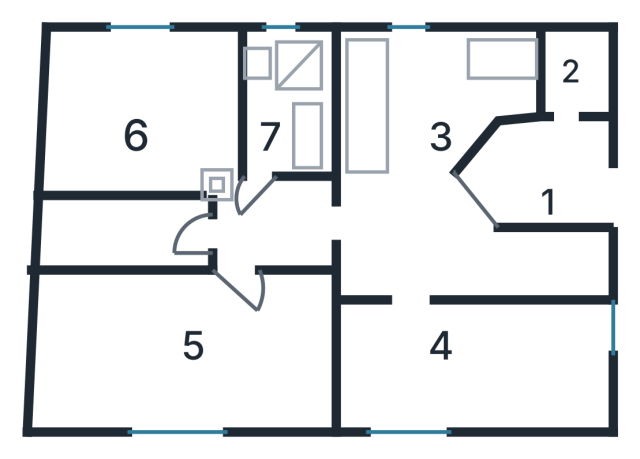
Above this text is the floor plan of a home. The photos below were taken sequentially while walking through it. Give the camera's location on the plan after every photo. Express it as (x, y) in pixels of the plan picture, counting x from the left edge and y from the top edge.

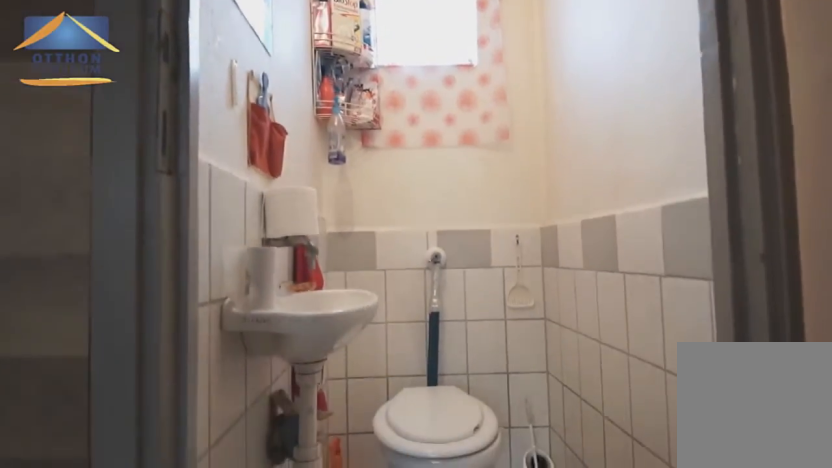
(563, 158)
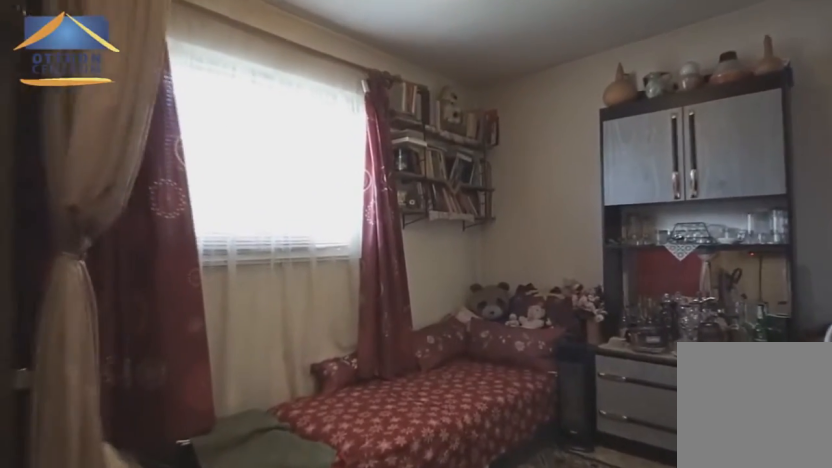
(213, 316)
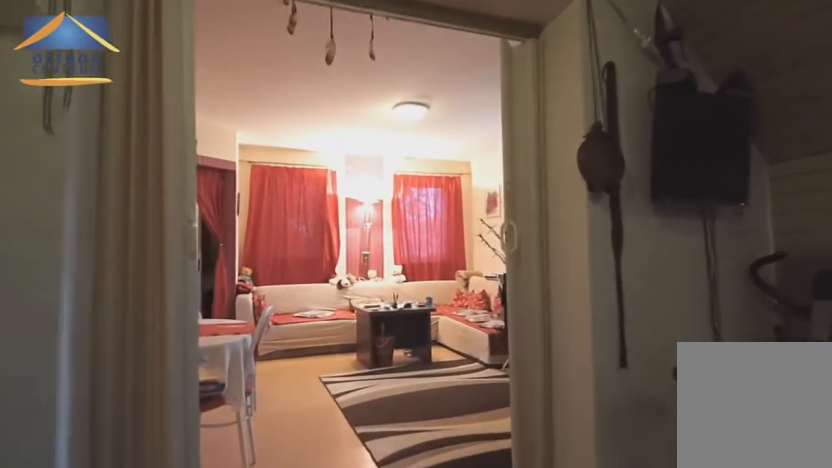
(280, 226)
